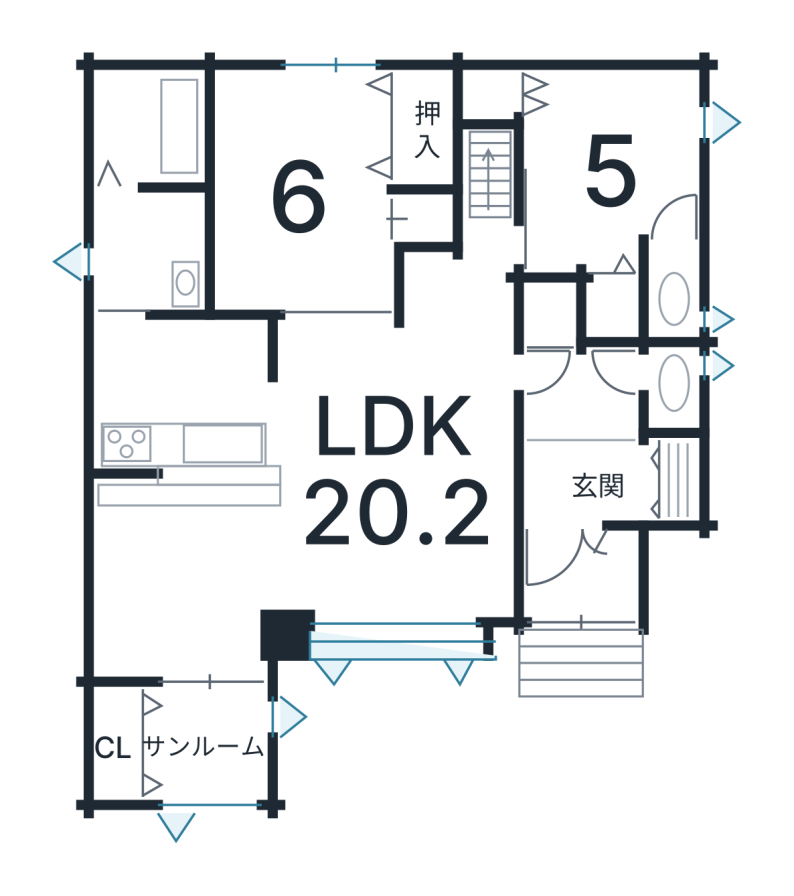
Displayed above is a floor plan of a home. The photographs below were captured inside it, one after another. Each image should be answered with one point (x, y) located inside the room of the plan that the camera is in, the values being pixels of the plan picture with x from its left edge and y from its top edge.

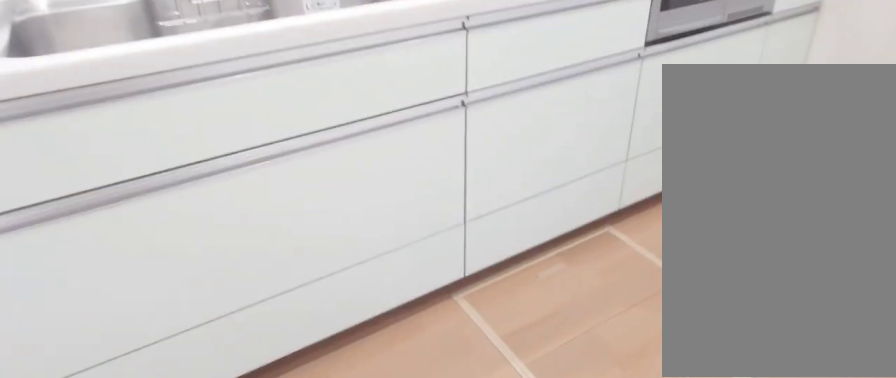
(178, 405)
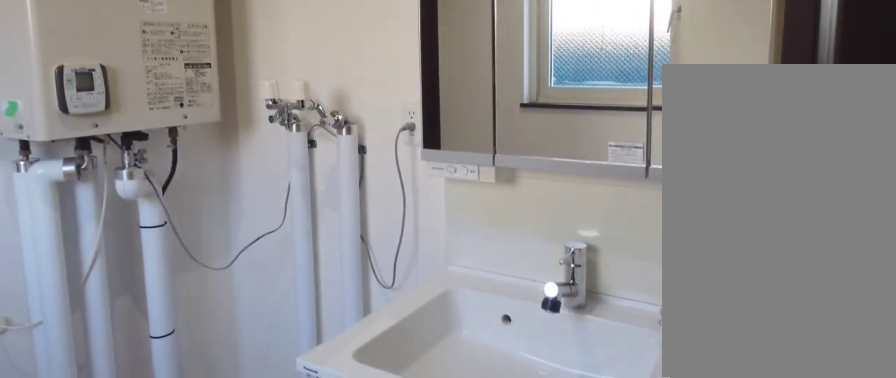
(143, 269)
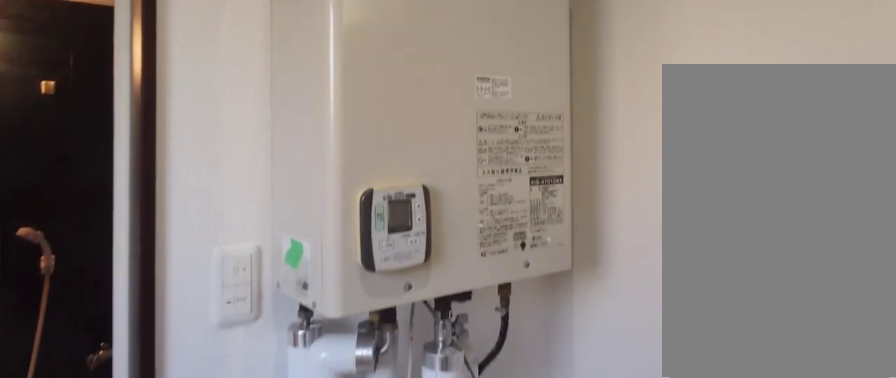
(143, 269)
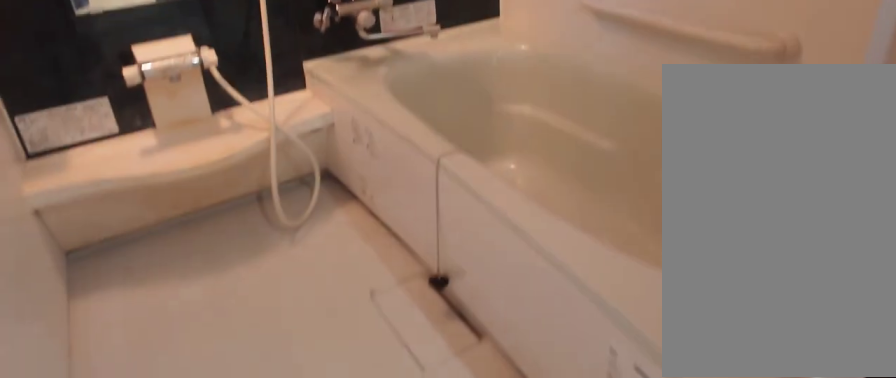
(135, 140)
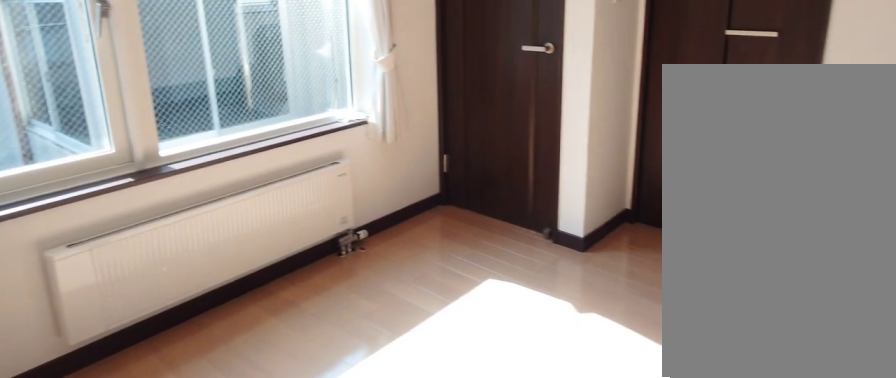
(640, 92)
